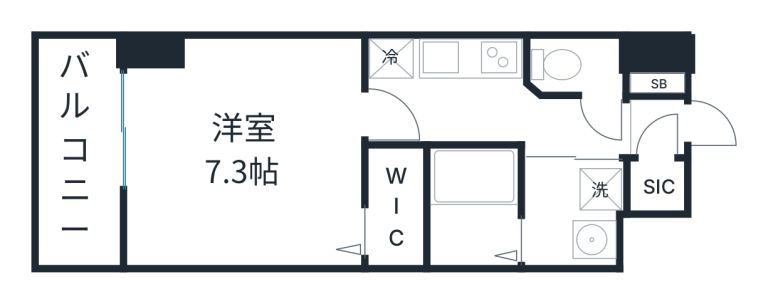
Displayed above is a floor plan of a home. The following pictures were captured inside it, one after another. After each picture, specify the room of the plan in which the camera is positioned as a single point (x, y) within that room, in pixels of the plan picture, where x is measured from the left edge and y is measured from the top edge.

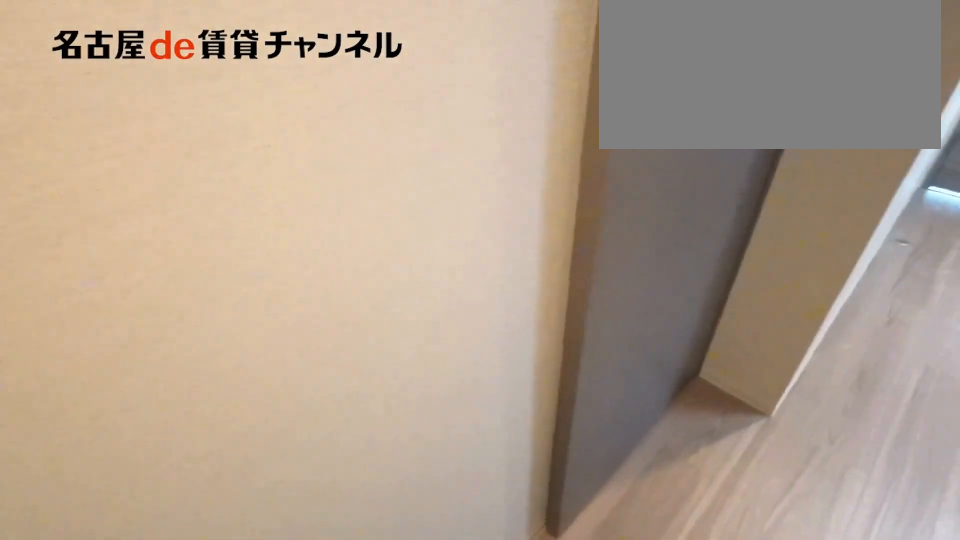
(494, 115)
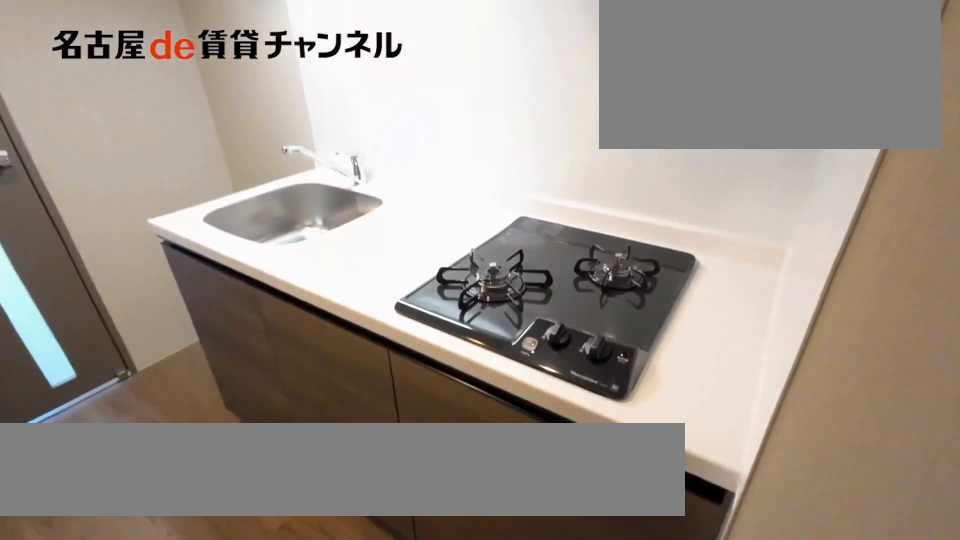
(445, 58)
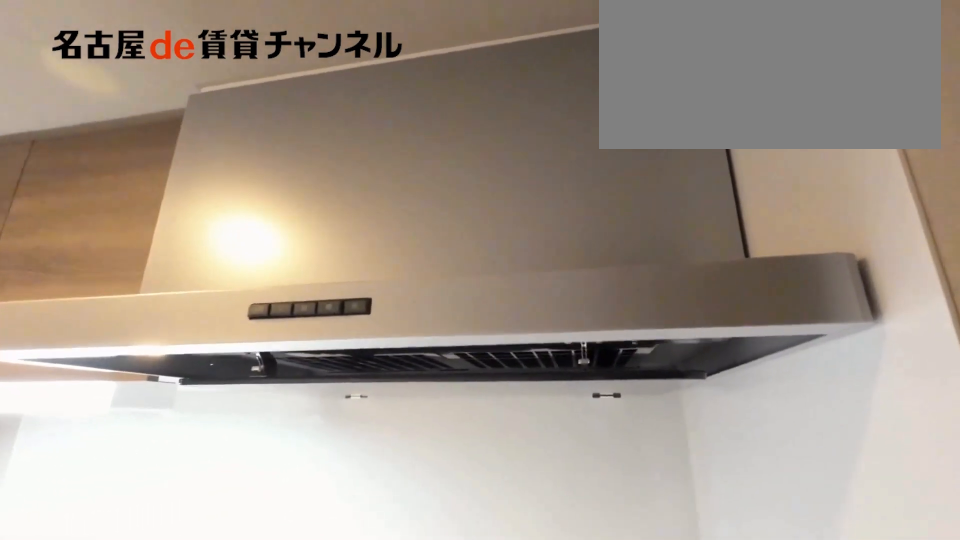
(445, 58)
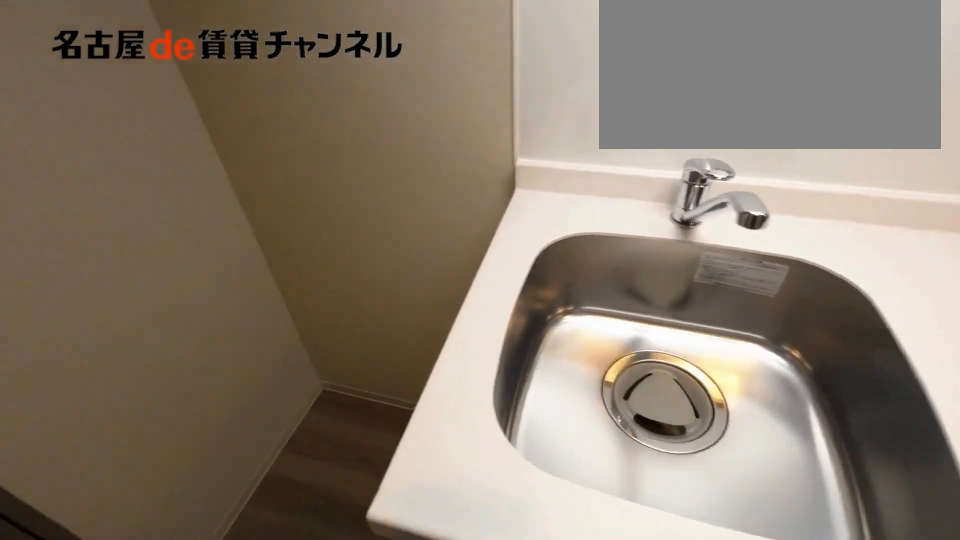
(445, 58)
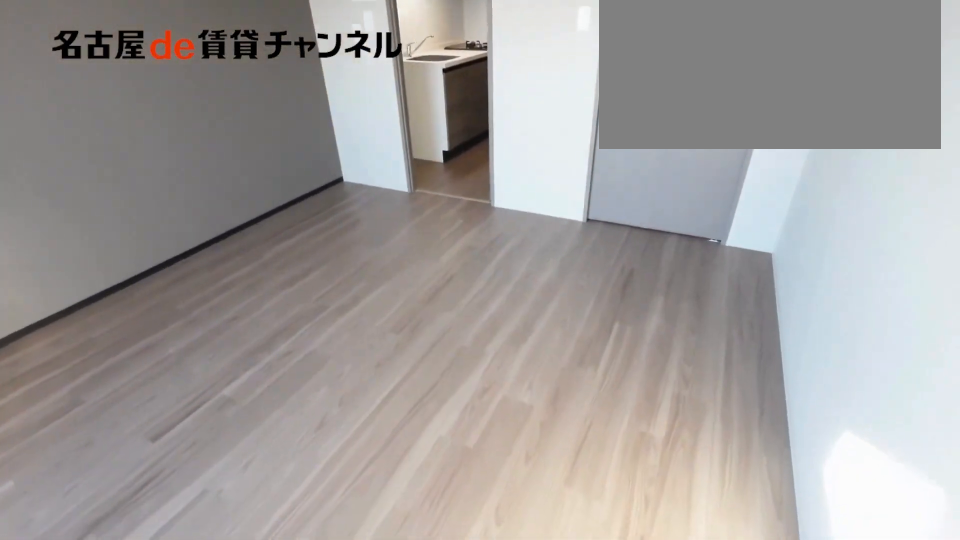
(247, 155)
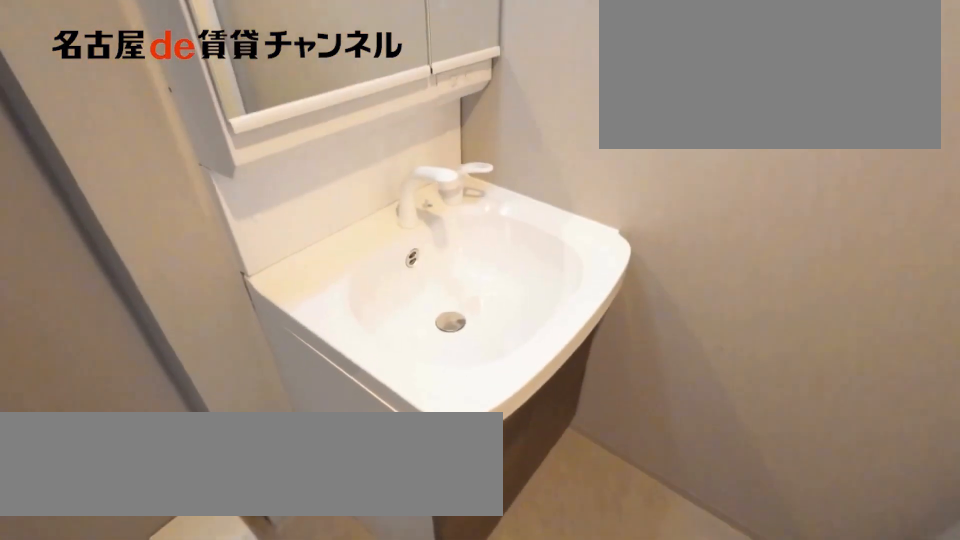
(574, 214)
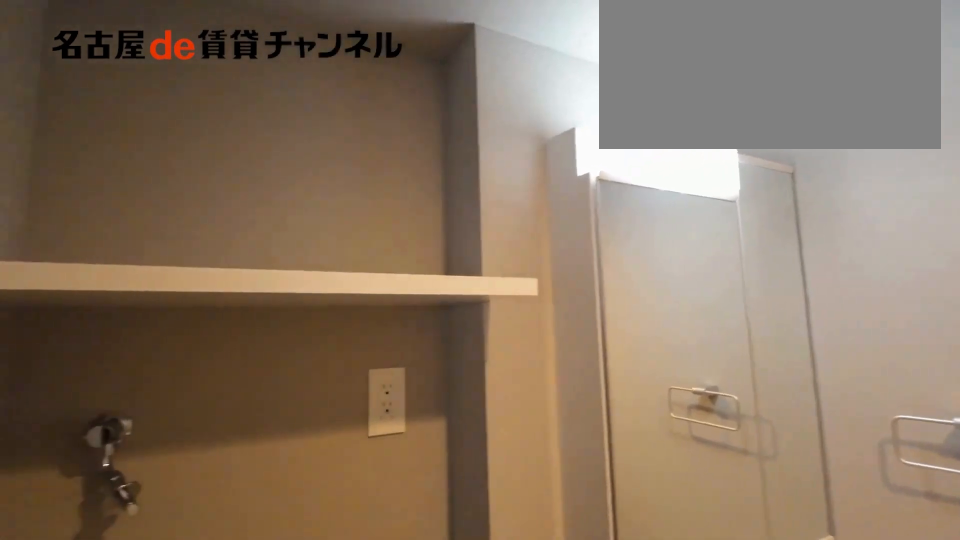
(574, 214)
